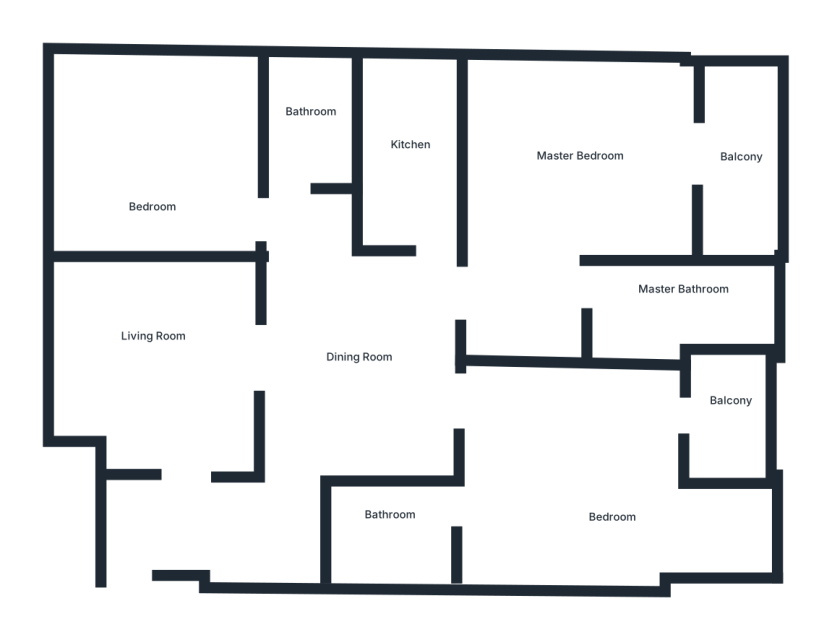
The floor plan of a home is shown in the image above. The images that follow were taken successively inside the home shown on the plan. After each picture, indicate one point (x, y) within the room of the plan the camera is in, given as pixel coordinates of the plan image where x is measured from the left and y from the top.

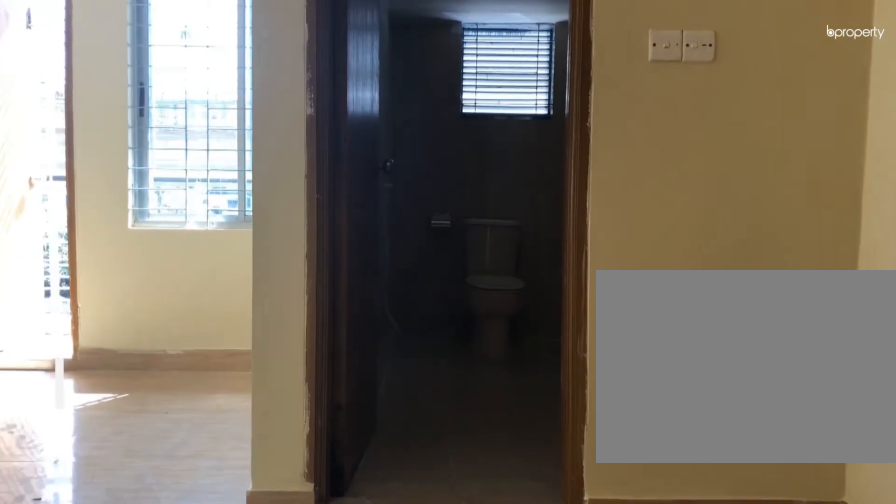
(516, 295)
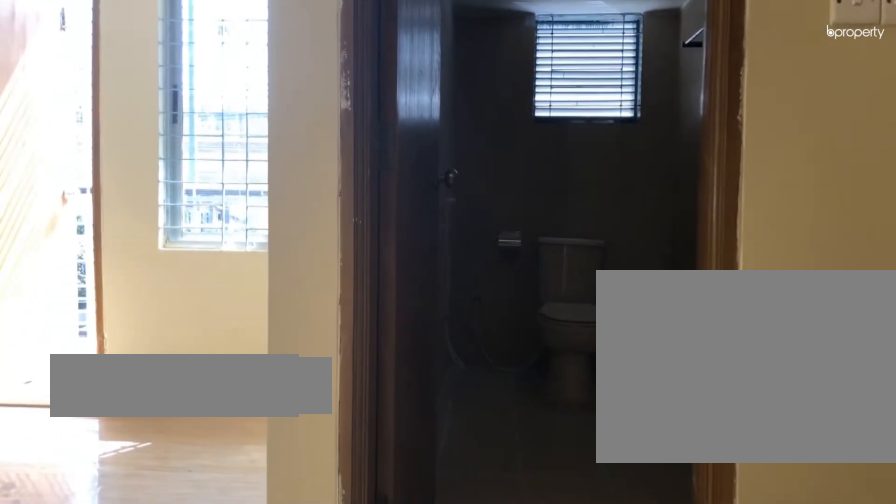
(516, 295)
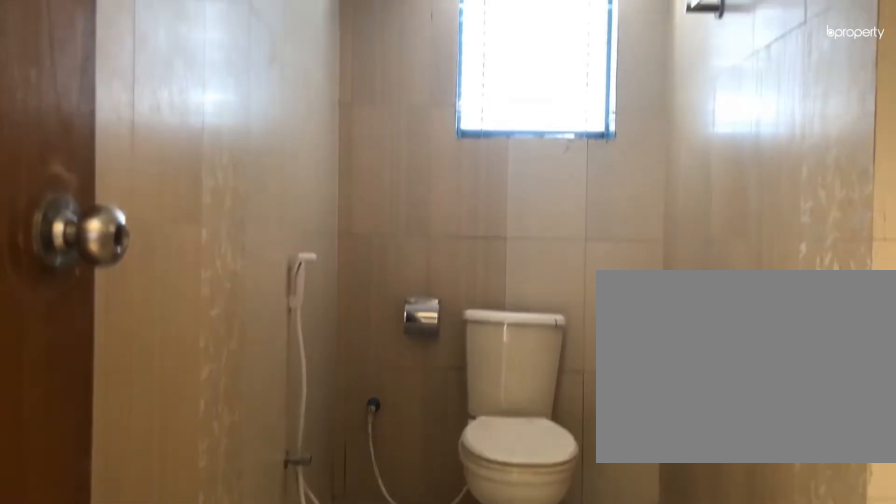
(664, 301)
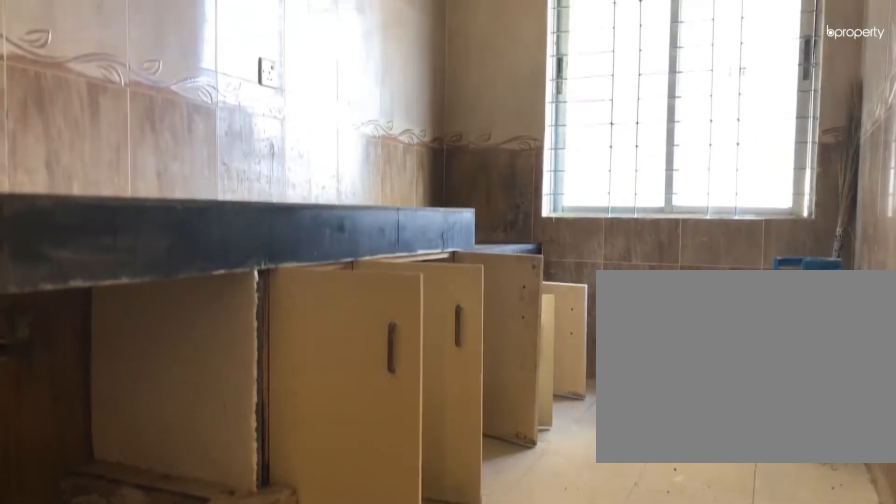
(410, 154)
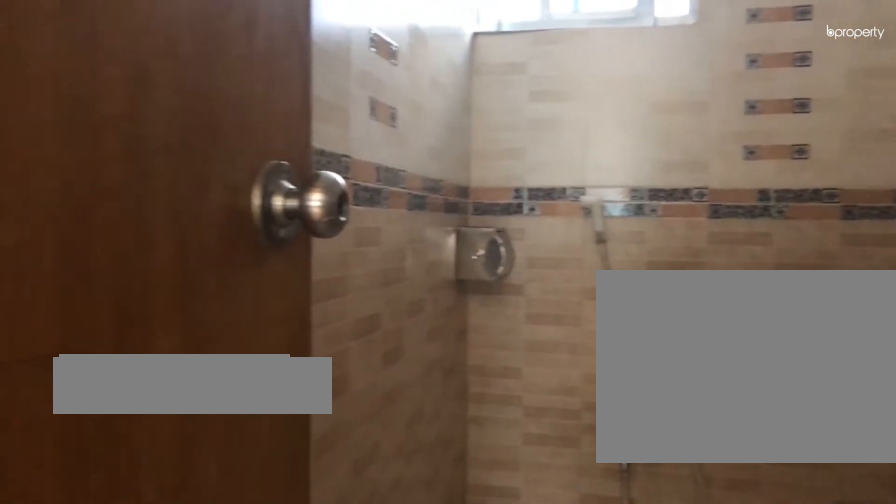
(311, 111)
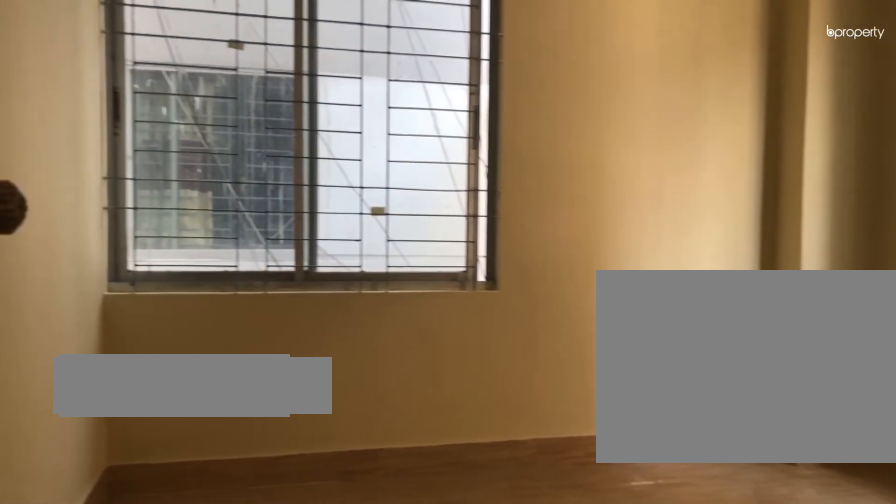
(157, 135)
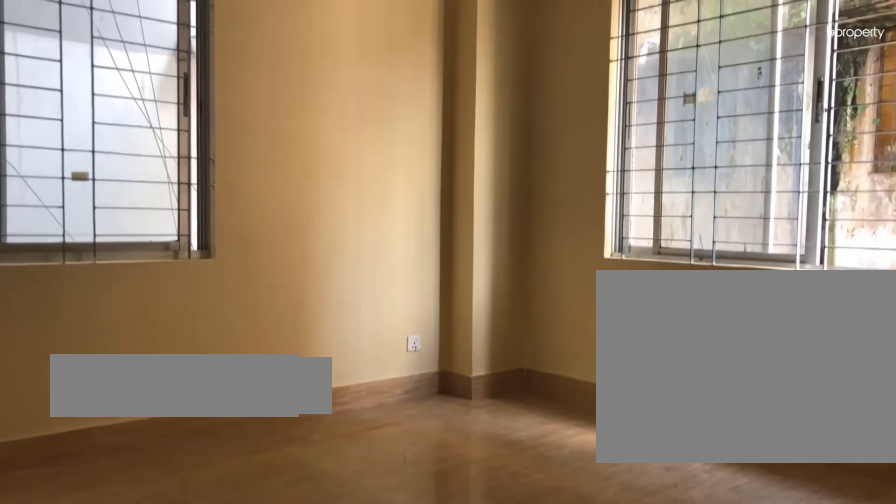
(157, 136)
